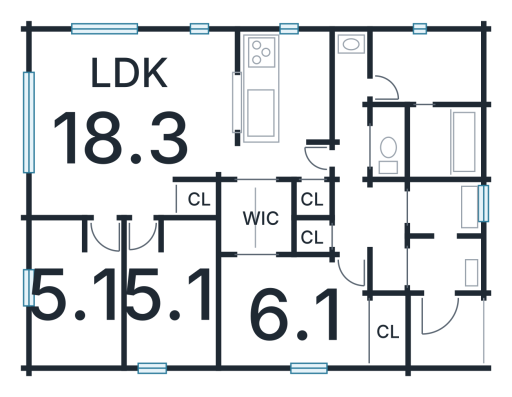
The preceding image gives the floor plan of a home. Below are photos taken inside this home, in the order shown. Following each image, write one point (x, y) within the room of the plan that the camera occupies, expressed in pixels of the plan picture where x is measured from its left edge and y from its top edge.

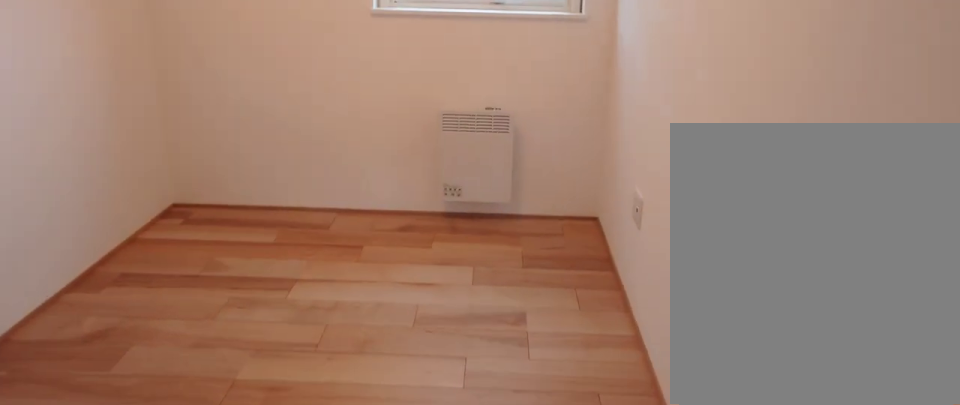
(167, 293)
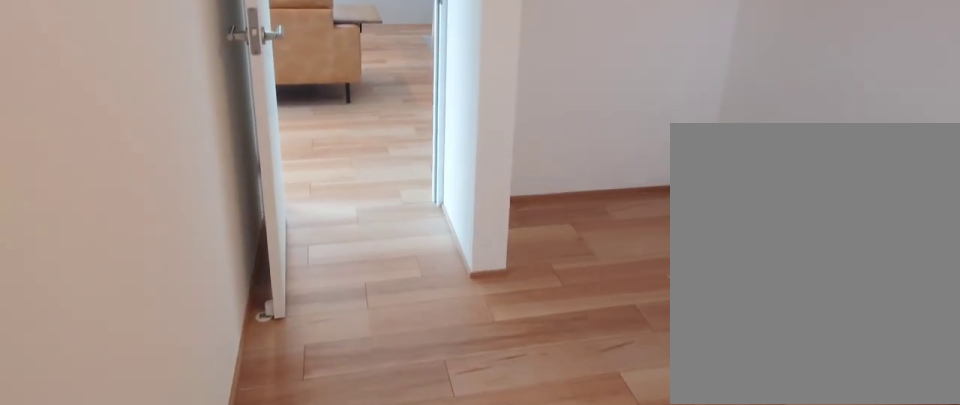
(167, 293)
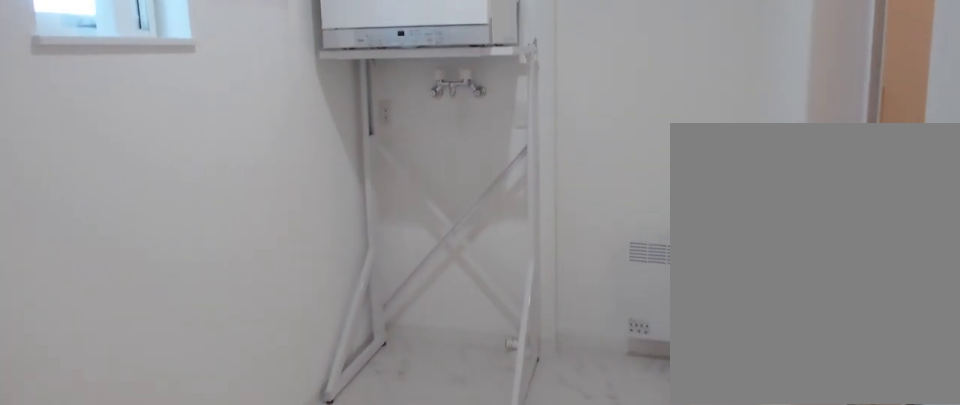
(420, 63)
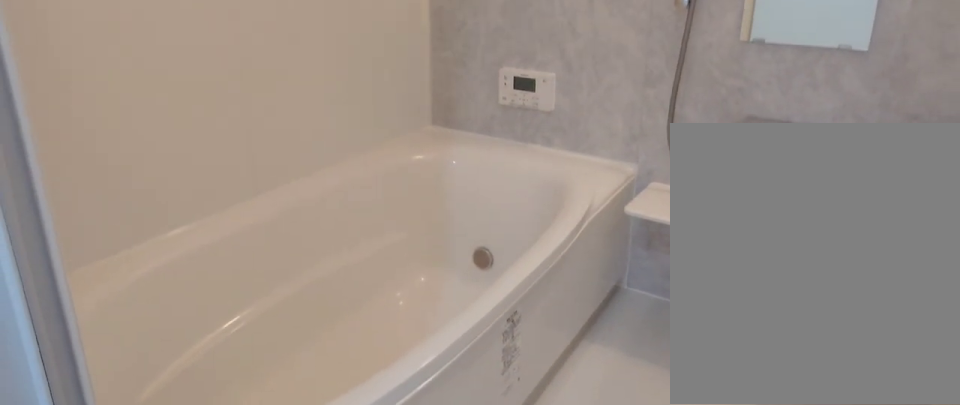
(442, 143)
